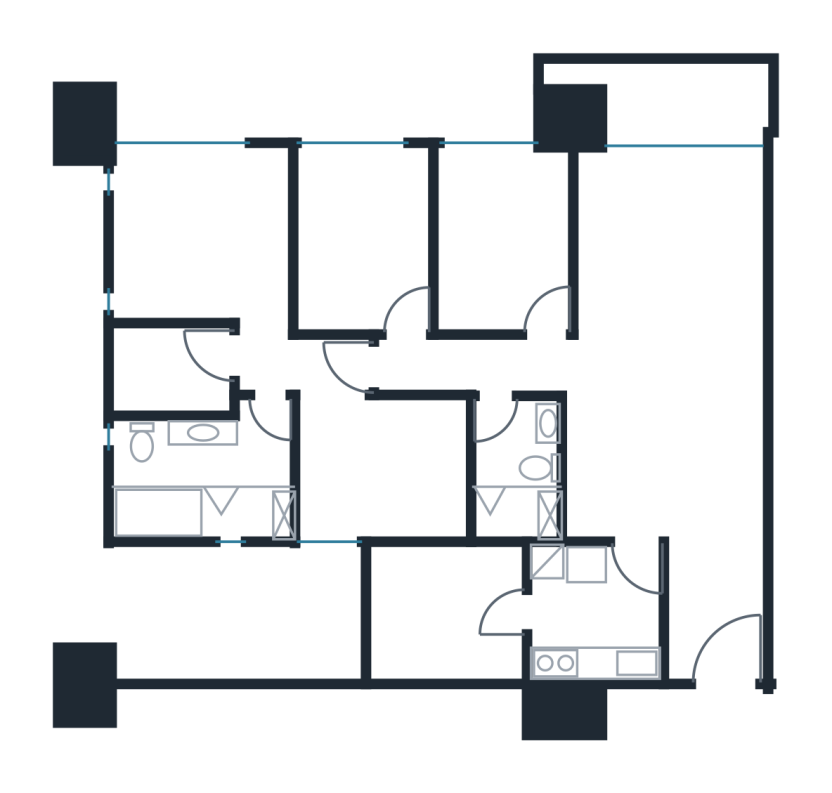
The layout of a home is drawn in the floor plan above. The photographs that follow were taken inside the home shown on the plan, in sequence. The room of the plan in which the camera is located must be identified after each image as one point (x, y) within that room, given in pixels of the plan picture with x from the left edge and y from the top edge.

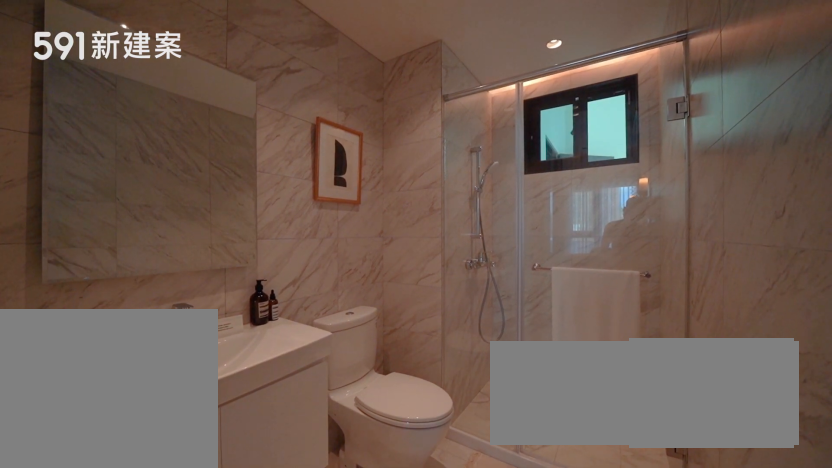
(513, 475)
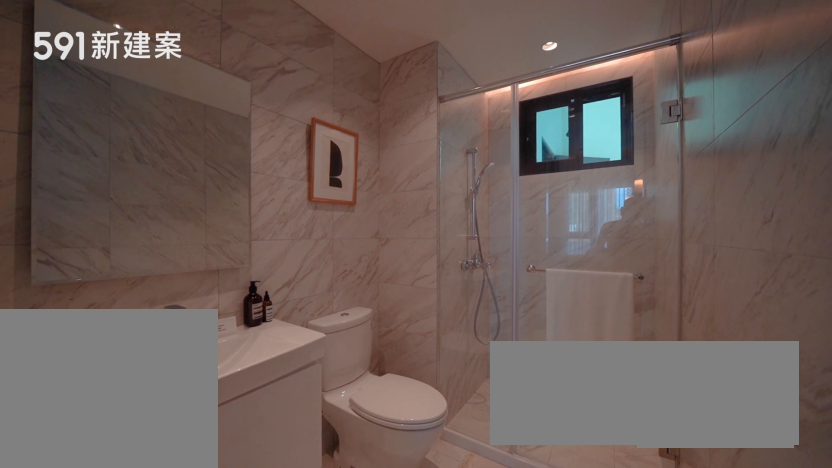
(513, 475)
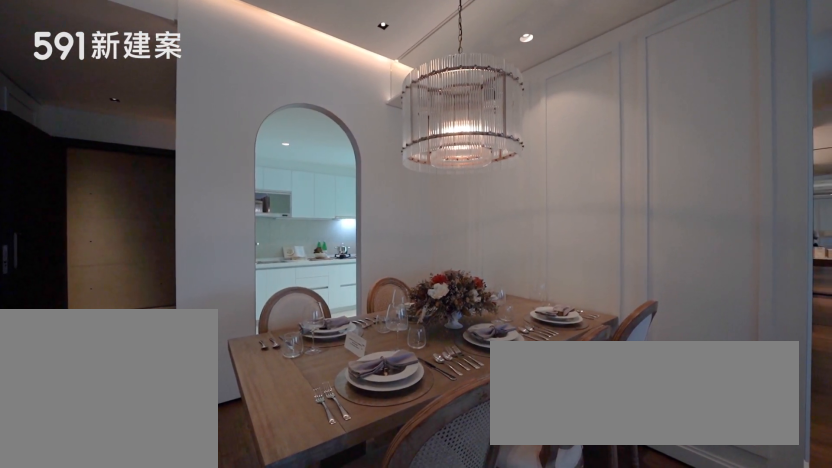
(661, 468)
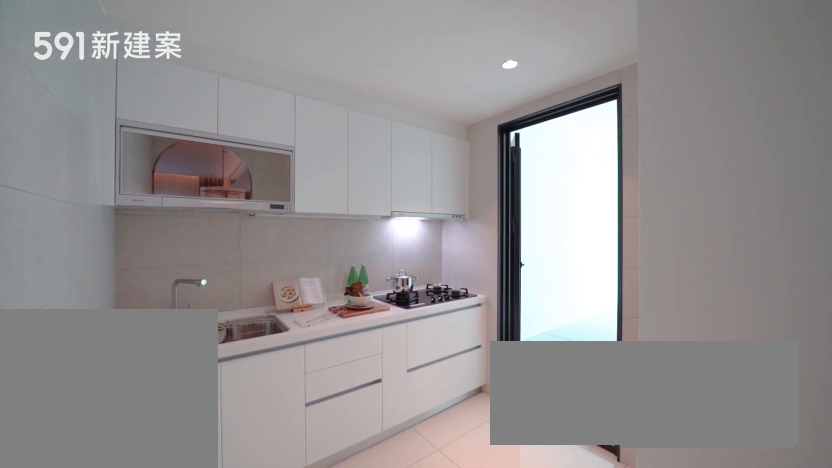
(592, 614)
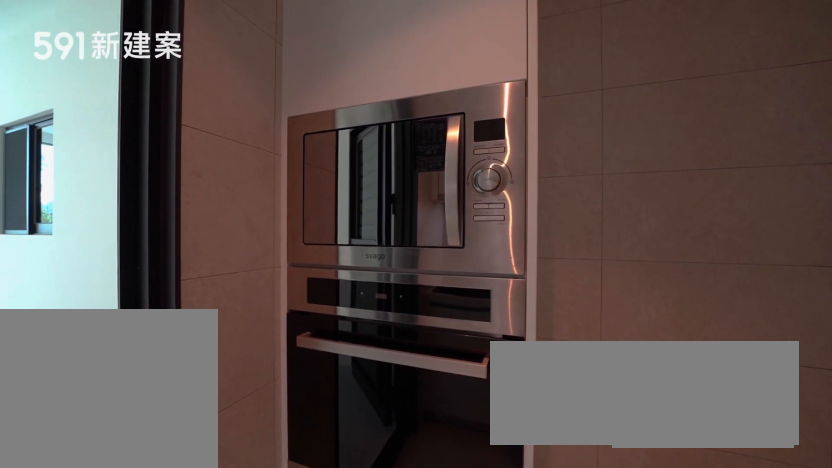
(592, 614)
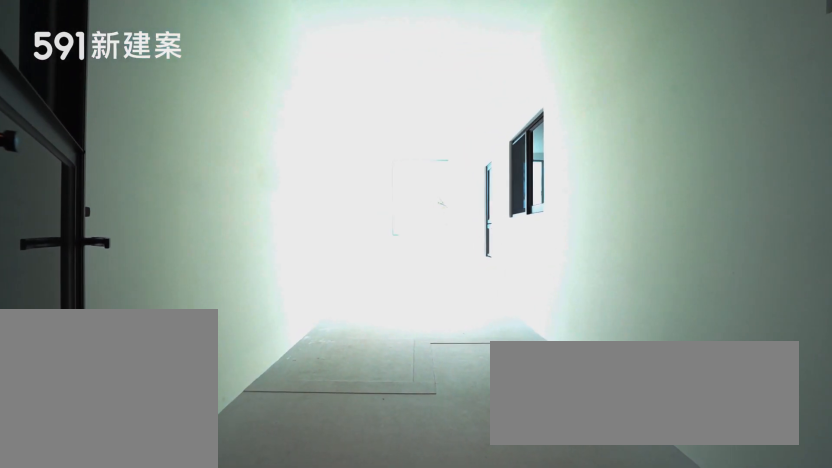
(450, 606)
